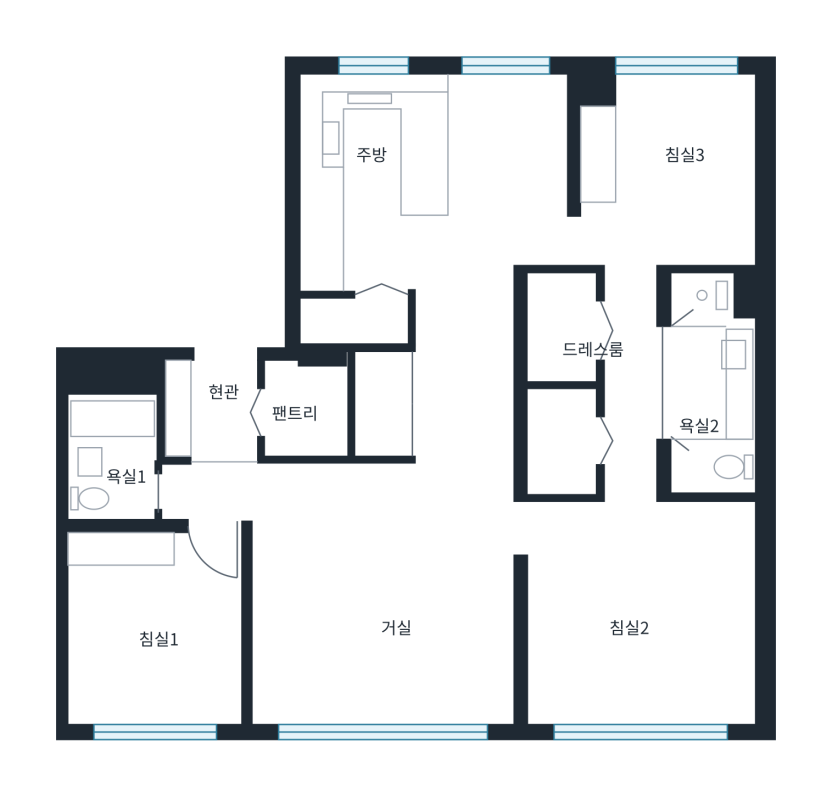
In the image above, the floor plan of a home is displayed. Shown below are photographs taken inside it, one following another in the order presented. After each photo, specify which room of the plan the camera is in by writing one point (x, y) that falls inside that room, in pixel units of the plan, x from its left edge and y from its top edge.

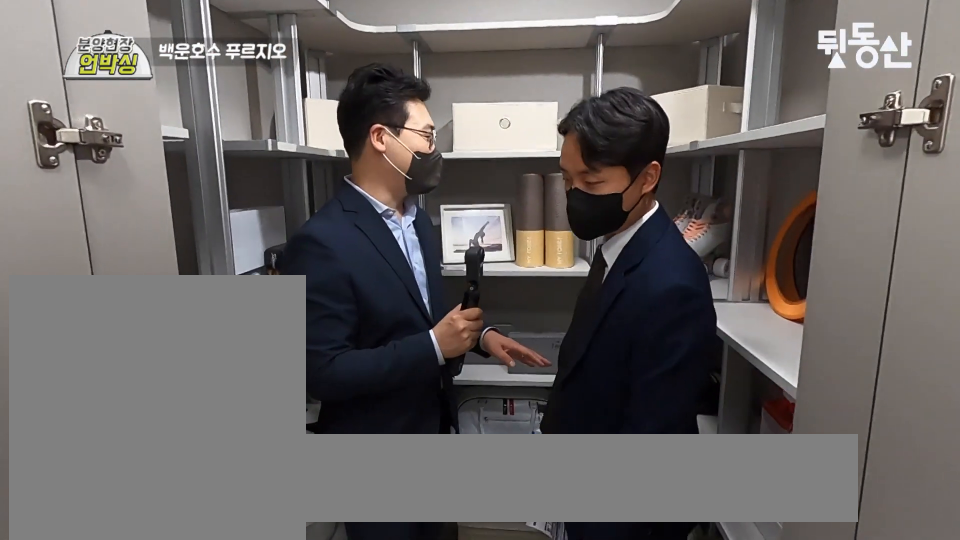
(217, 416)
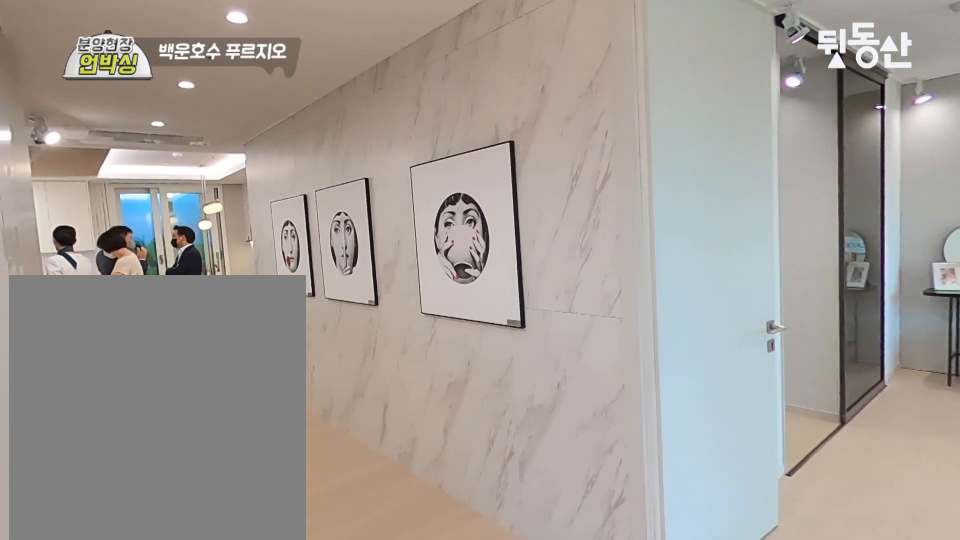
(401, 650)
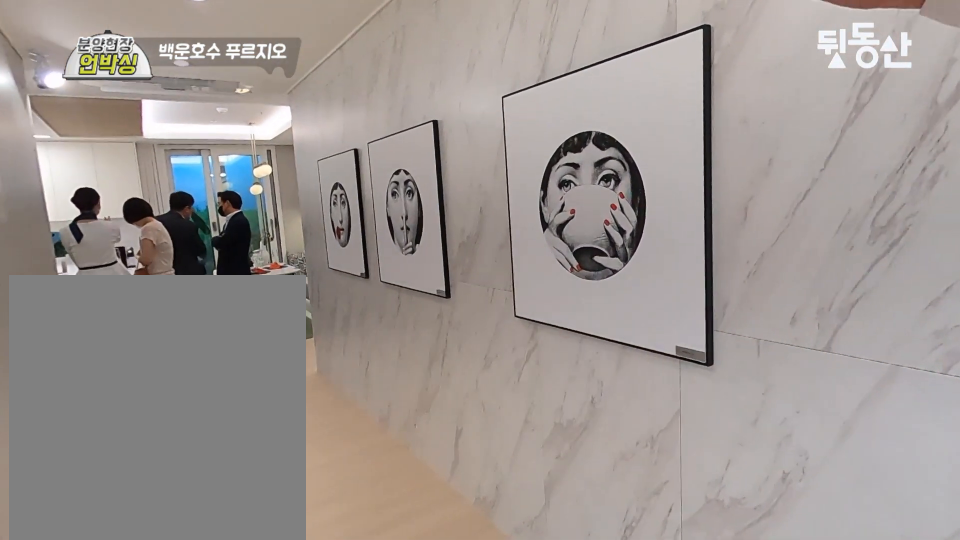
(464, 419)
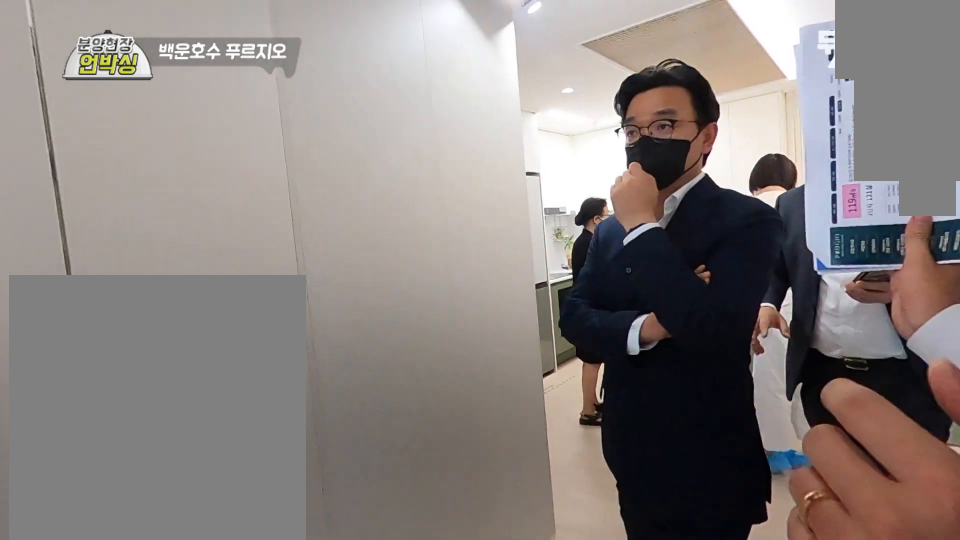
(465, 421)
